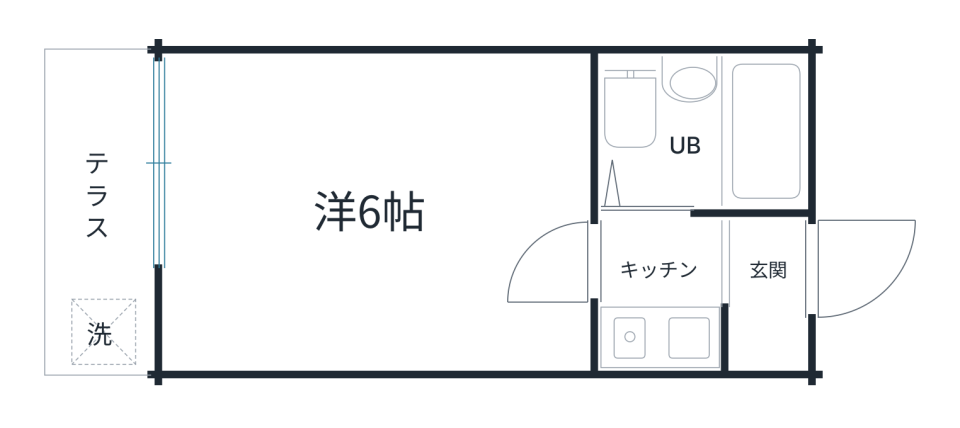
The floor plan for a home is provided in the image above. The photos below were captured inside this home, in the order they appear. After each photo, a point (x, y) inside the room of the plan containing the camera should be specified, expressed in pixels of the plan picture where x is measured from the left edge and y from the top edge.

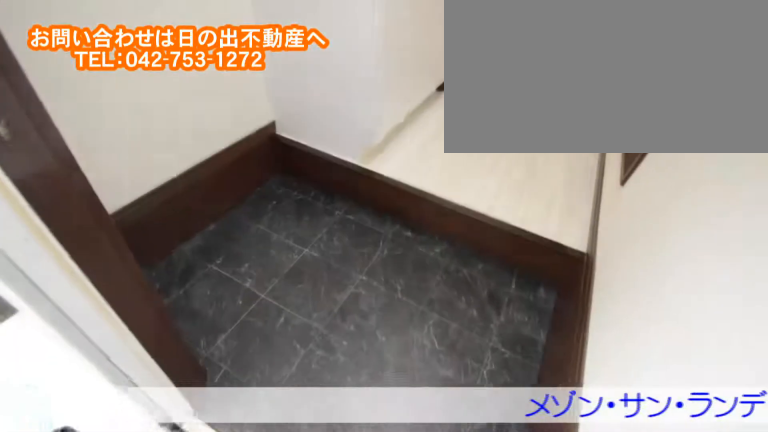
(735, 267)
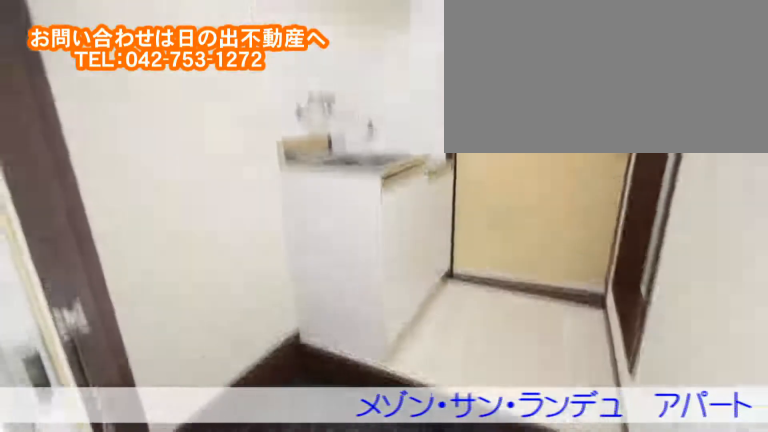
(735, 267)
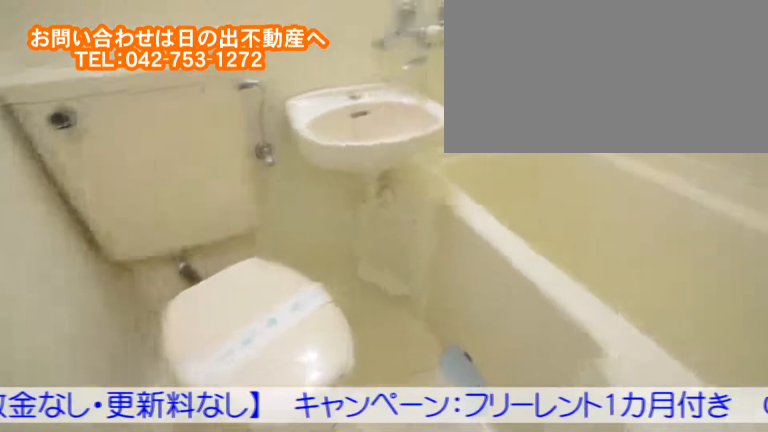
(747, 137)
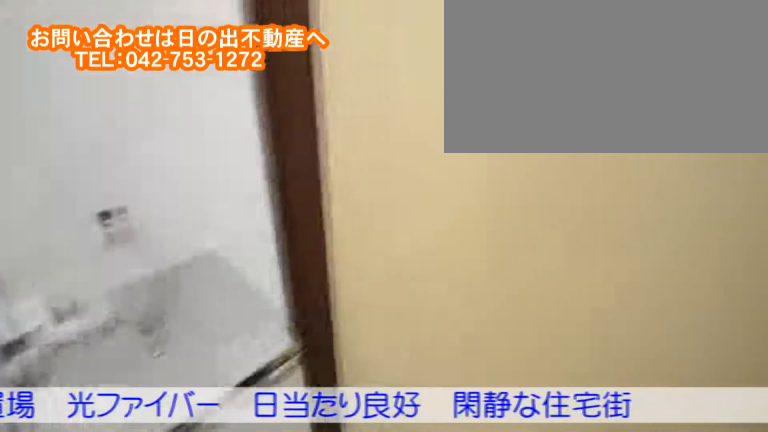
(661, 253)
